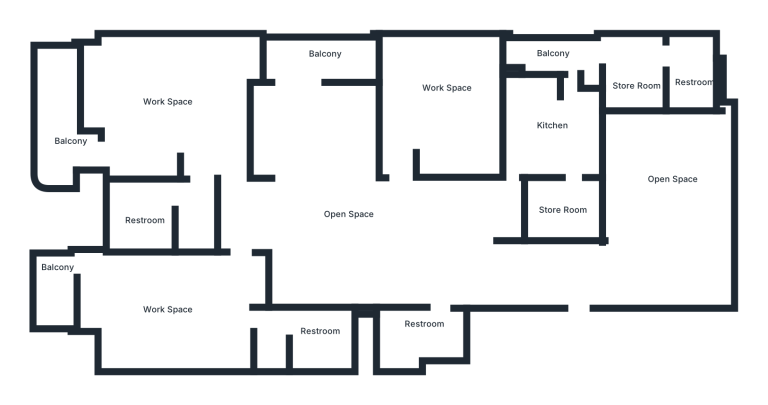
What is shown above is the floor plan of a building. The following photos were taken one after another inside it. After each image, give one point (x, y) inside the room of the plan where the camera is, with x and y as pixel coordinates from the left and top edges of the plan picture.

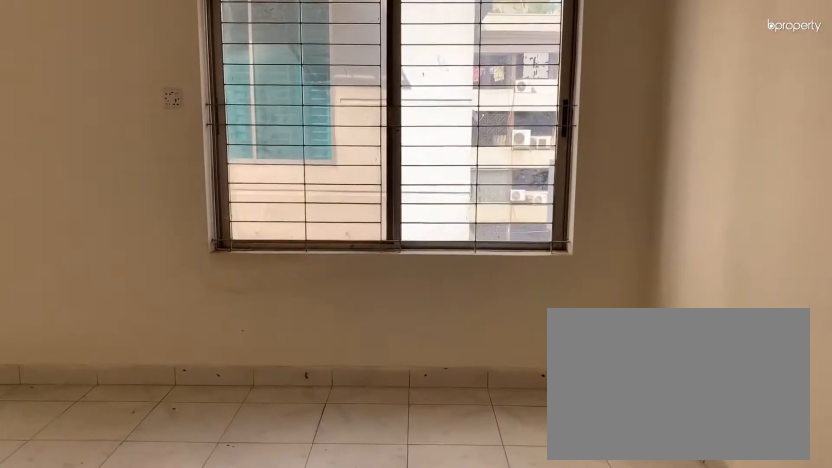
(673, 207)
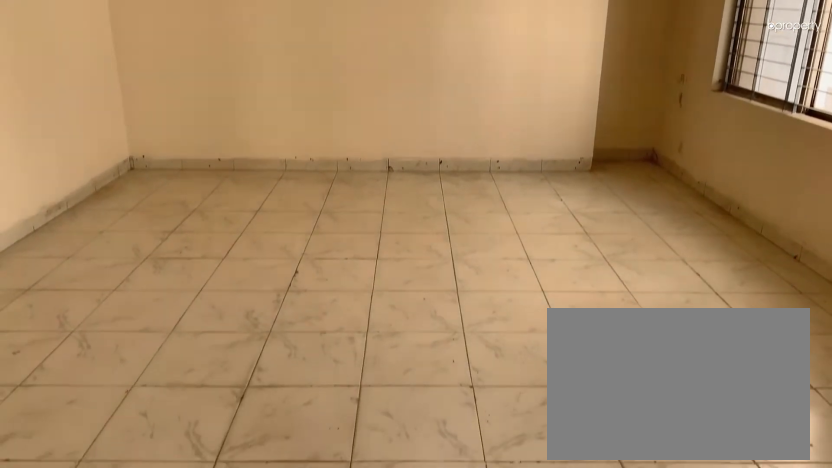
(673, 207)
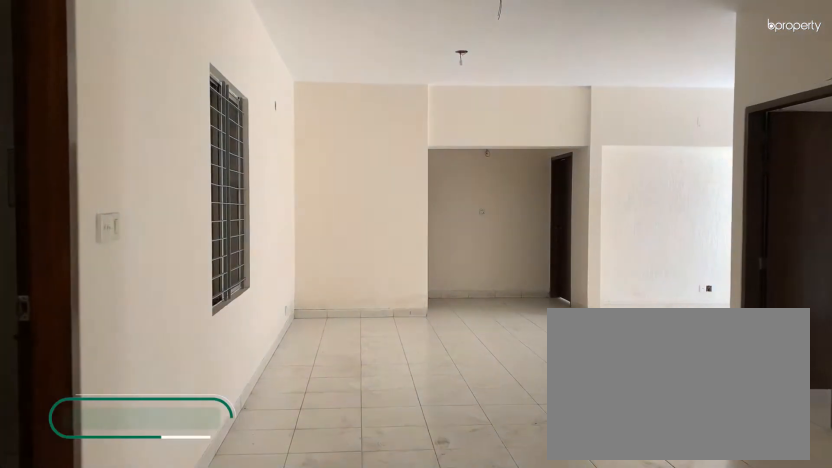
(450, 259)
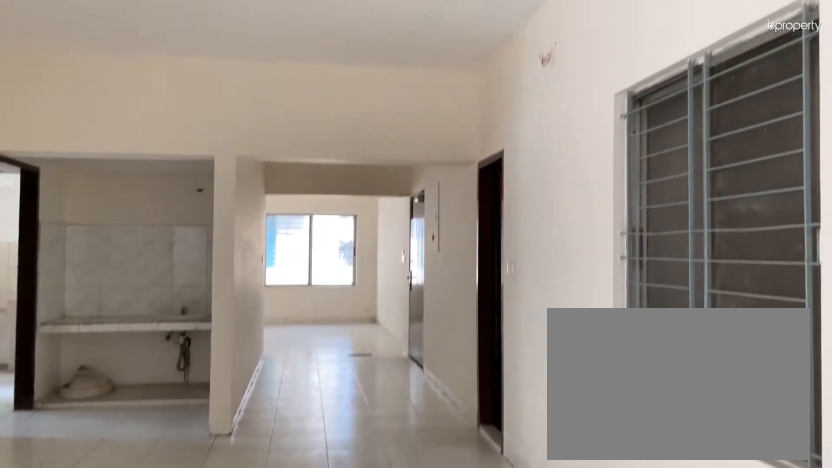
(360, 235)
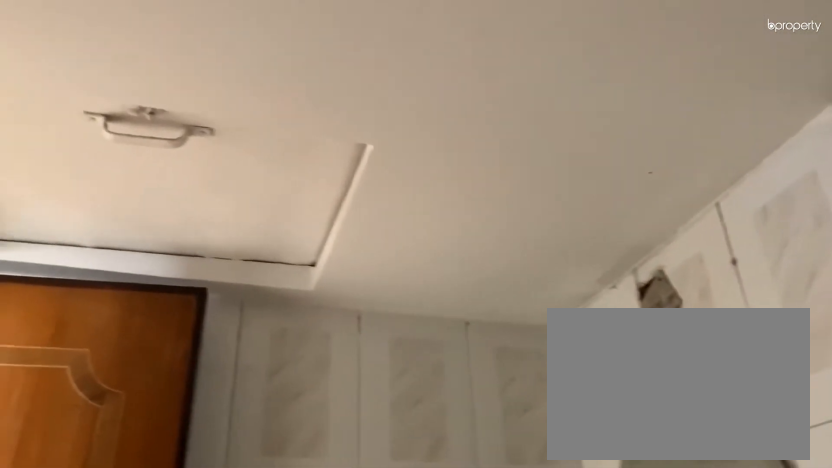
(434, 328)
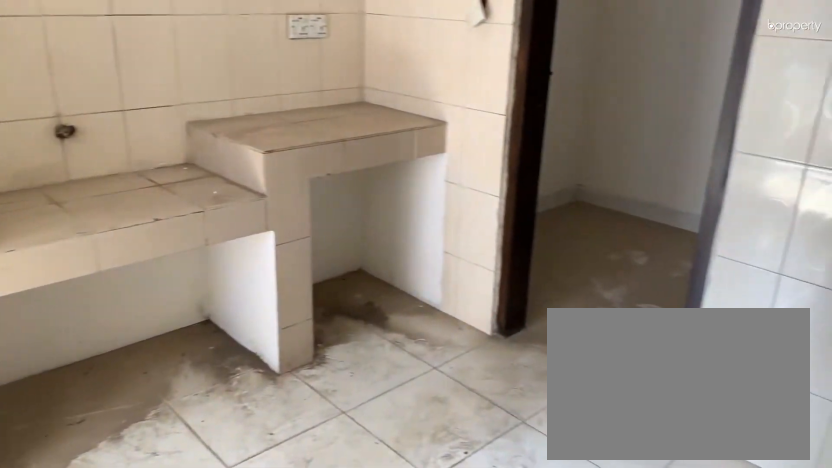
(563, 134)
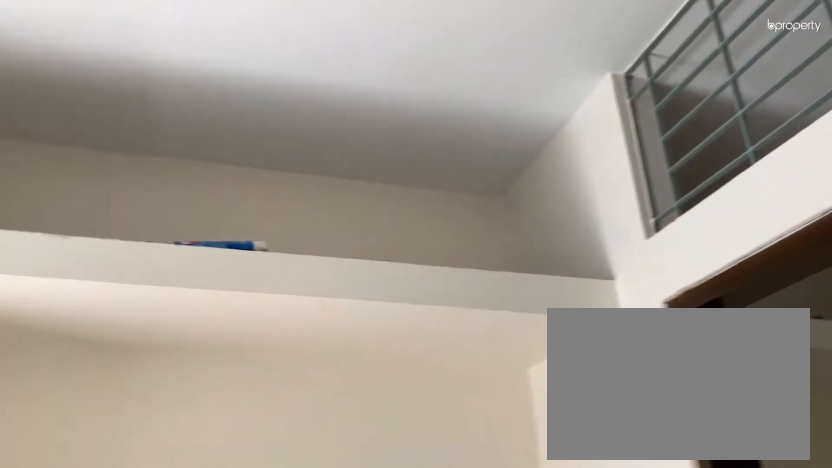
(563, 134)
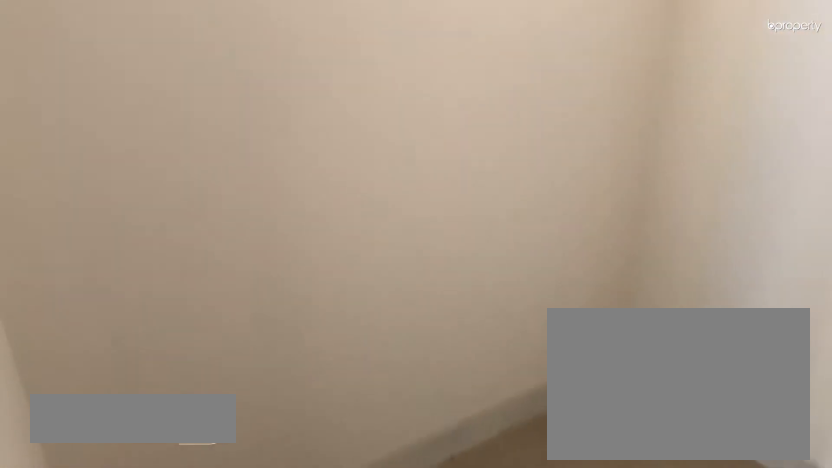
(564, 212)
